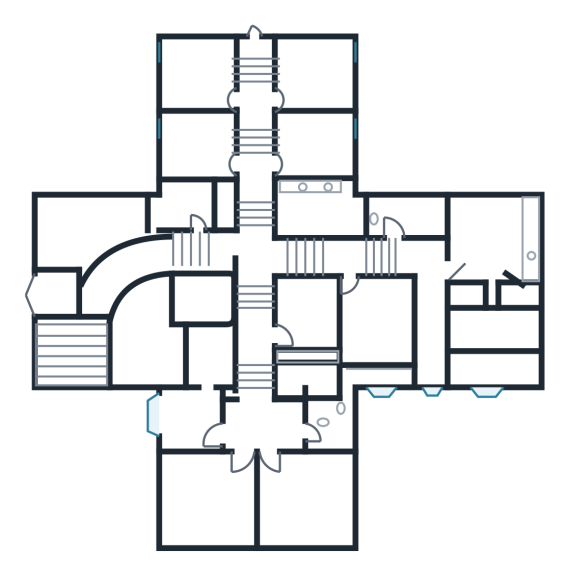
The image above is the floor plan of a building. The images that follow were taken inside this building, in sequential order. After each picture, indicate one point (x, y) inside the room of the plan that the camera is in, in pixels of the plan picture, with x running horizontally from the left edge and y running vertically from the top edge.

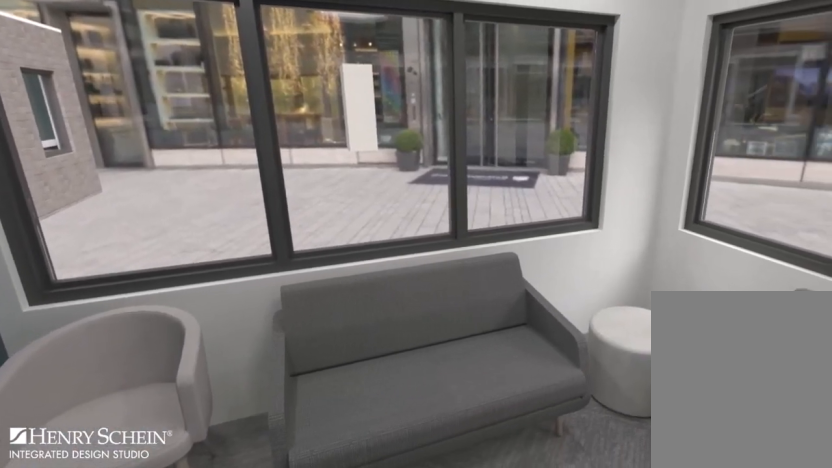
(81, 340)
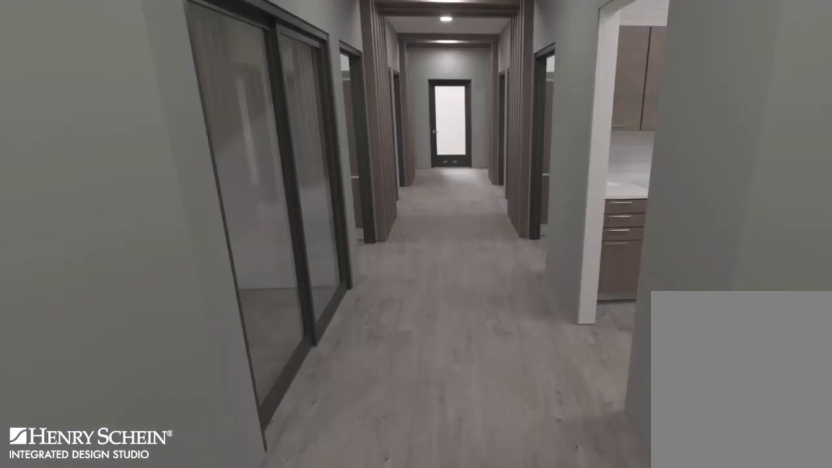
(258, 255)
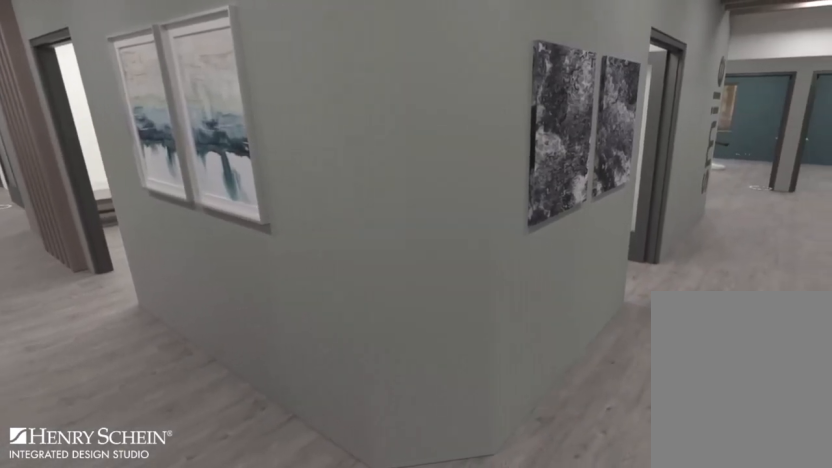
(258, 255)
